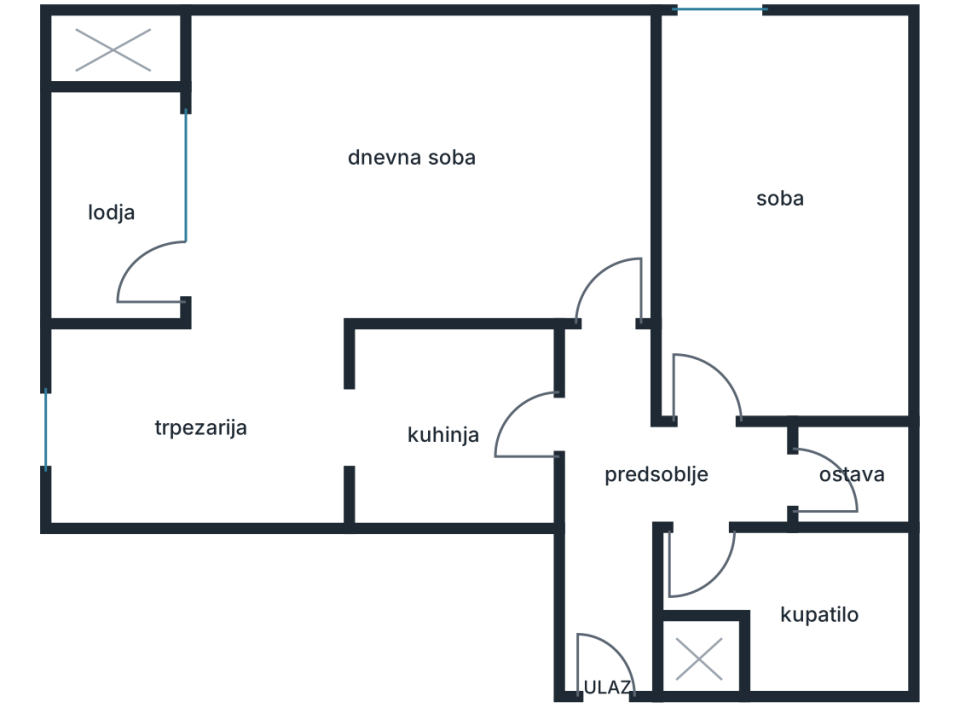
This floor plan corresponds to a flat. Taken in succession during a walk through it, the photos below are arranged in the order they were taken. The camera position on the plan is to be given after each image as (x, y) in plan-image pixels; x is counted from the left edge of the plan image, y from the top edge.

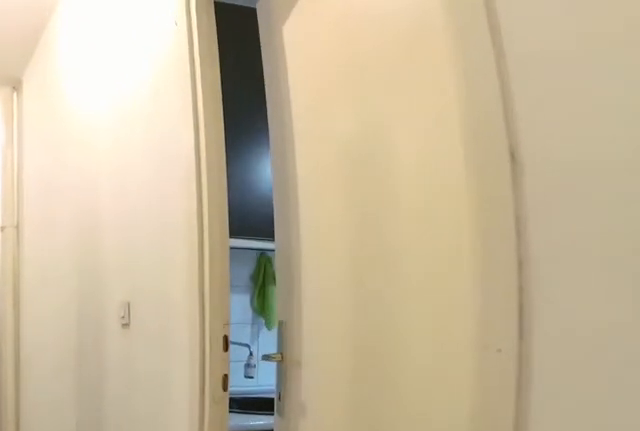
(592, 325)
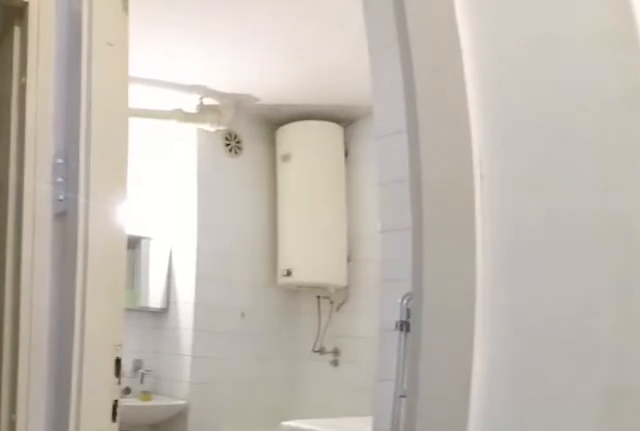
(569, 450)
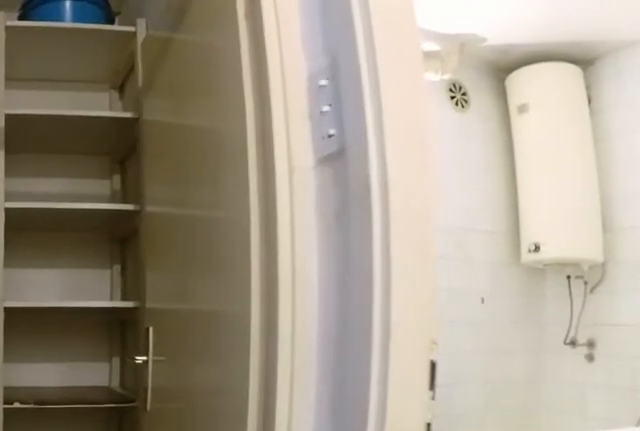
(644, 462)
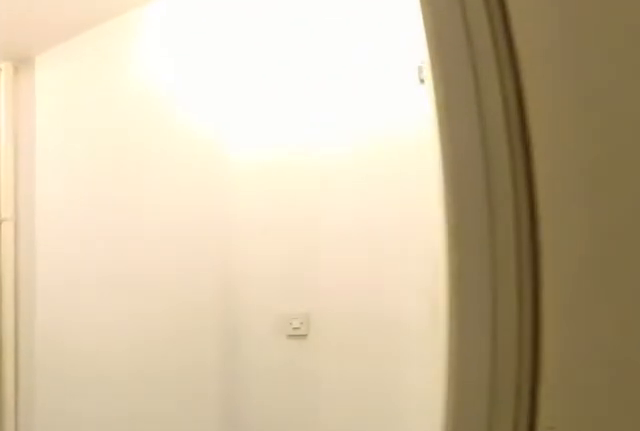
(727, 384)
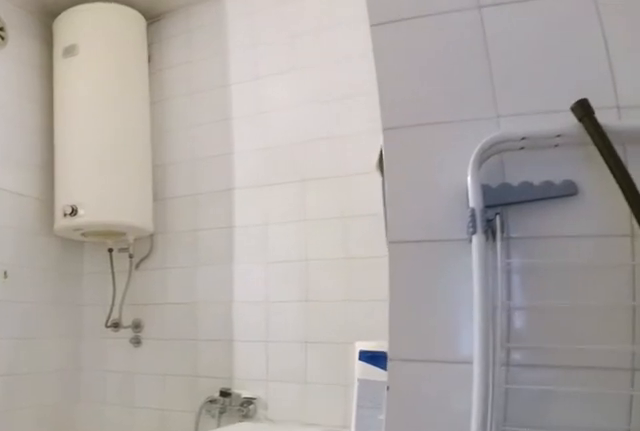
(711, 516)
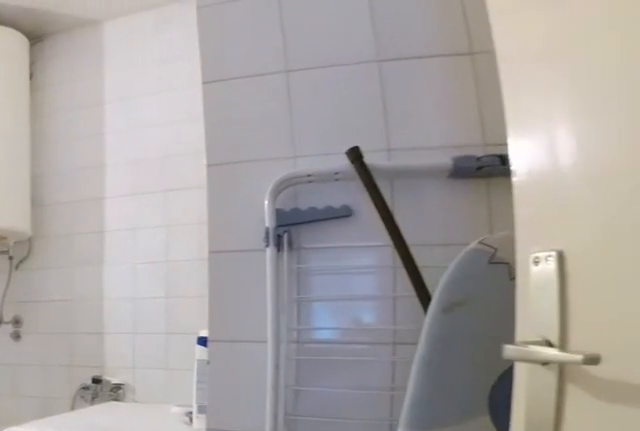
(714, 499)
